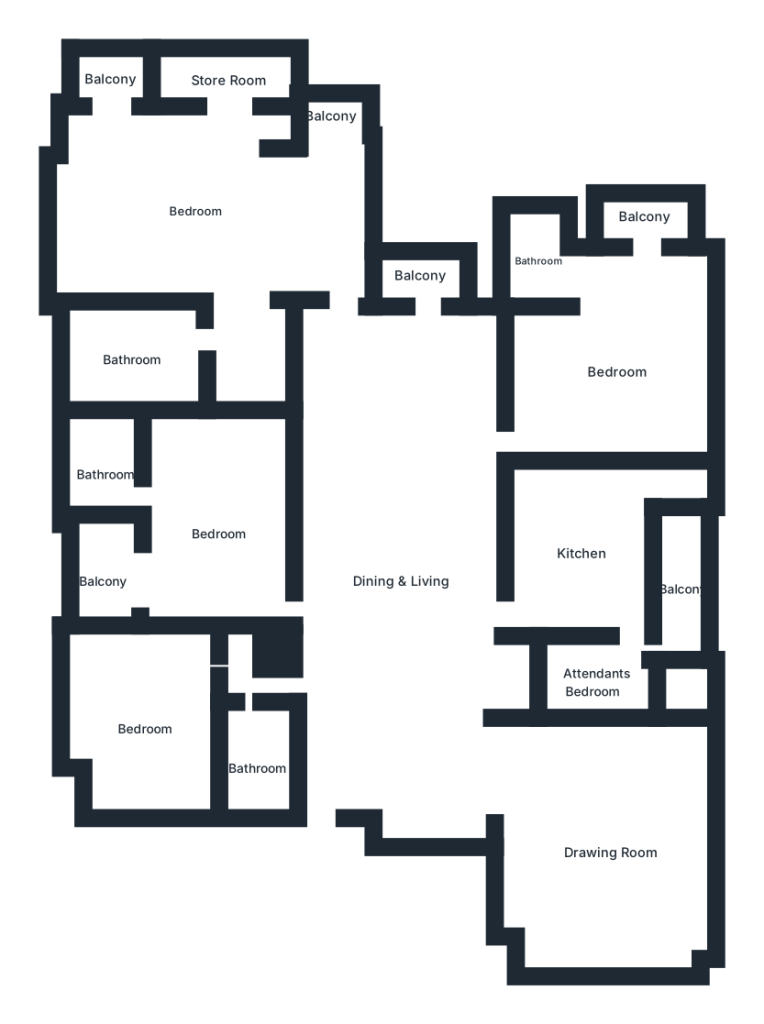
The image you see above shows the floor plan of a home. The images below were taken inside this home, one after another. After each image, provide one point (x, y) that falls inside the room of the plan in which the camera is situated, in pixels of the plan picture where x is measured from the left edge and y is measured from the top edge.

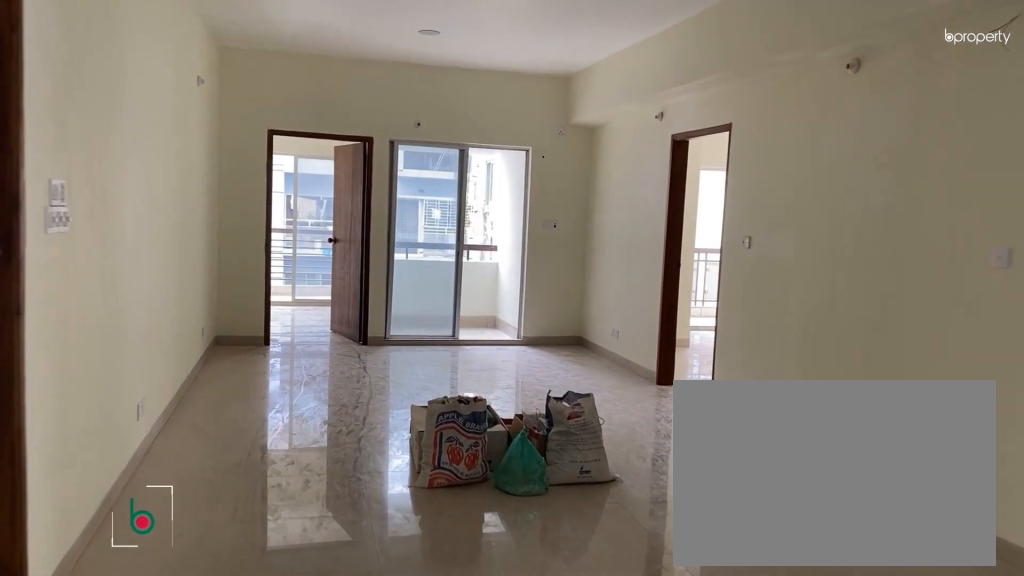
(404, 588)
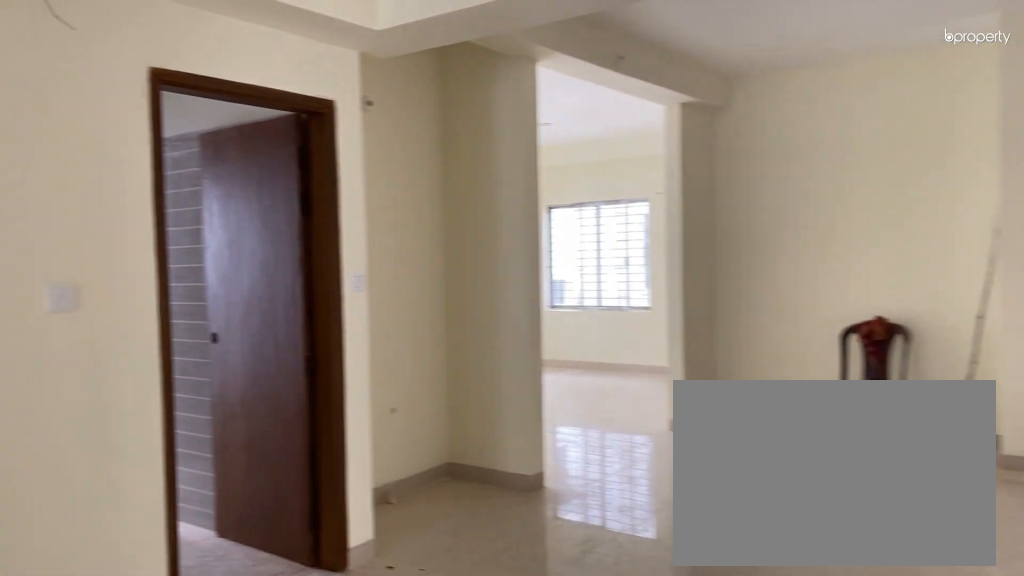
(404, 588)
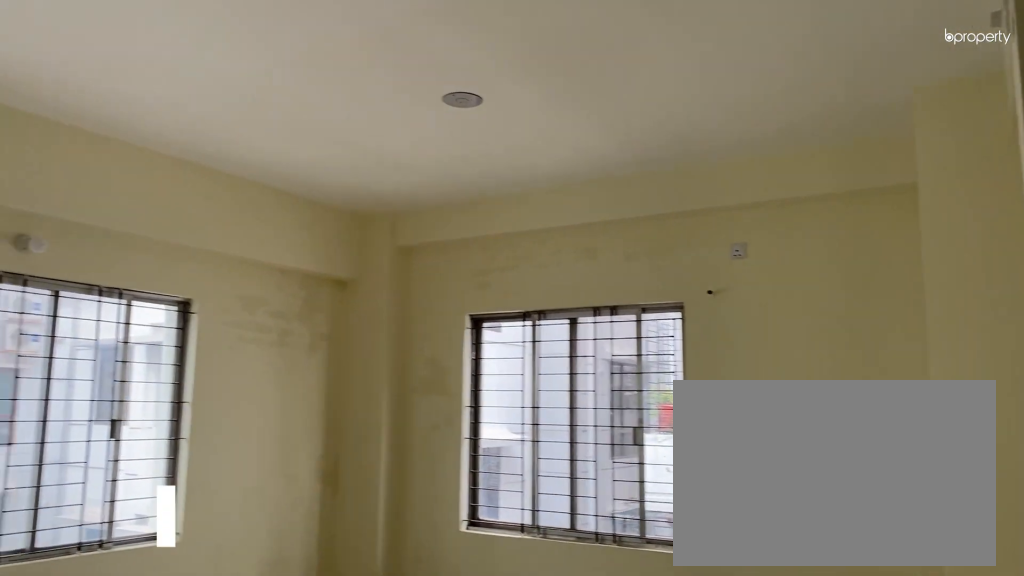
(608, 855)
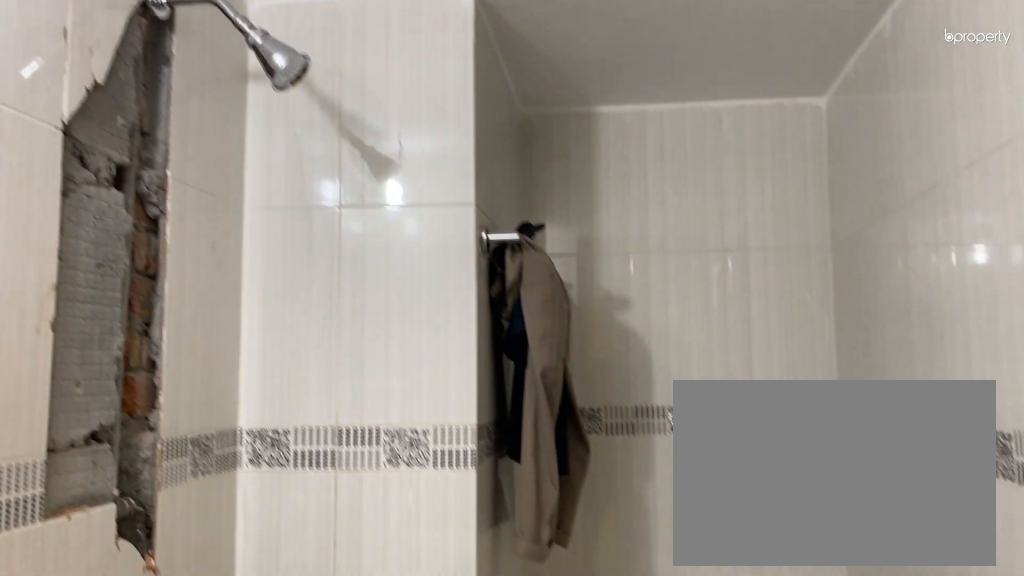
(256, 768)
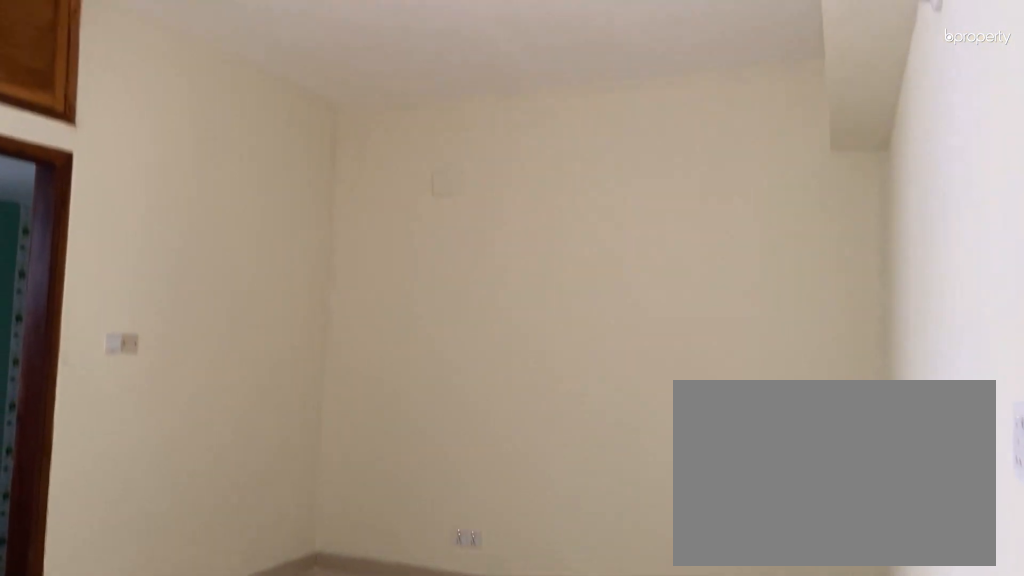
(220, 533)
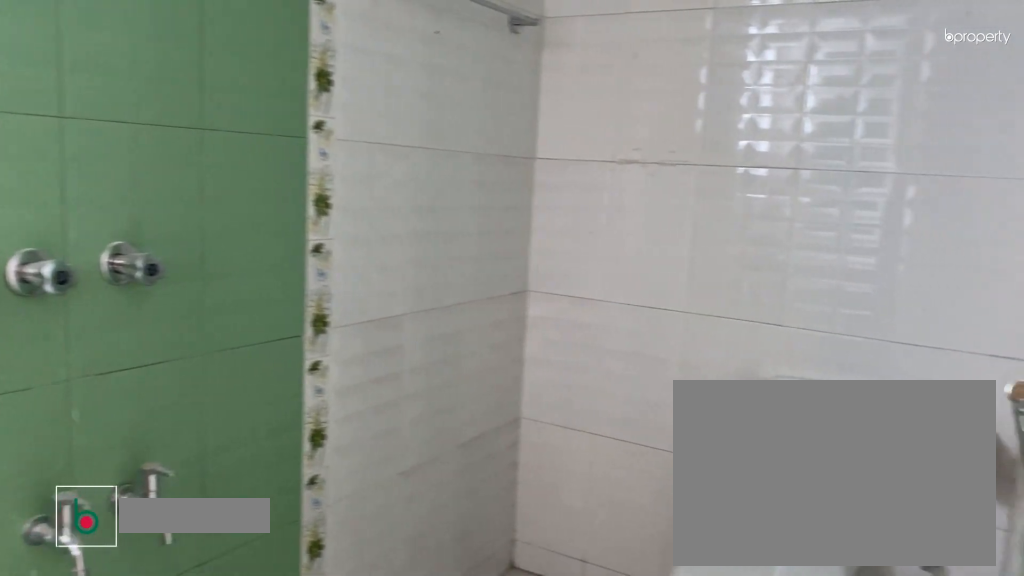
(104, 474)
